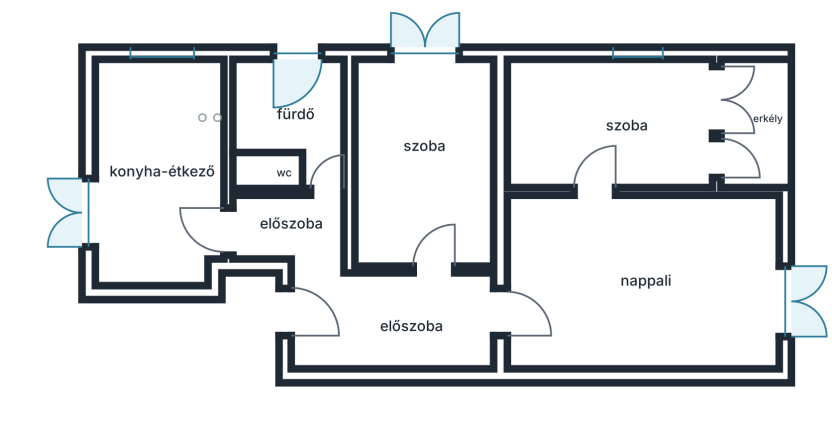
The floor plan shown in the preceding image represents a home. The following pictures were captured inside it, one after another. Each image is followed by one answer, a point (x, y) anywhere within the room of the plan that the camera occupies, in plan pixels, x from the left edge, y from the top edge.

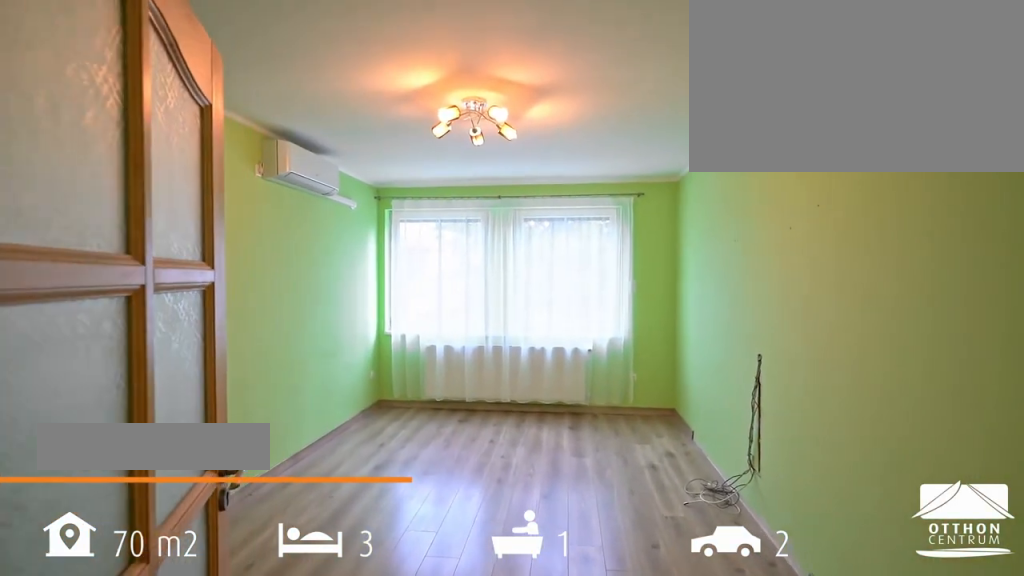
(643, 284)
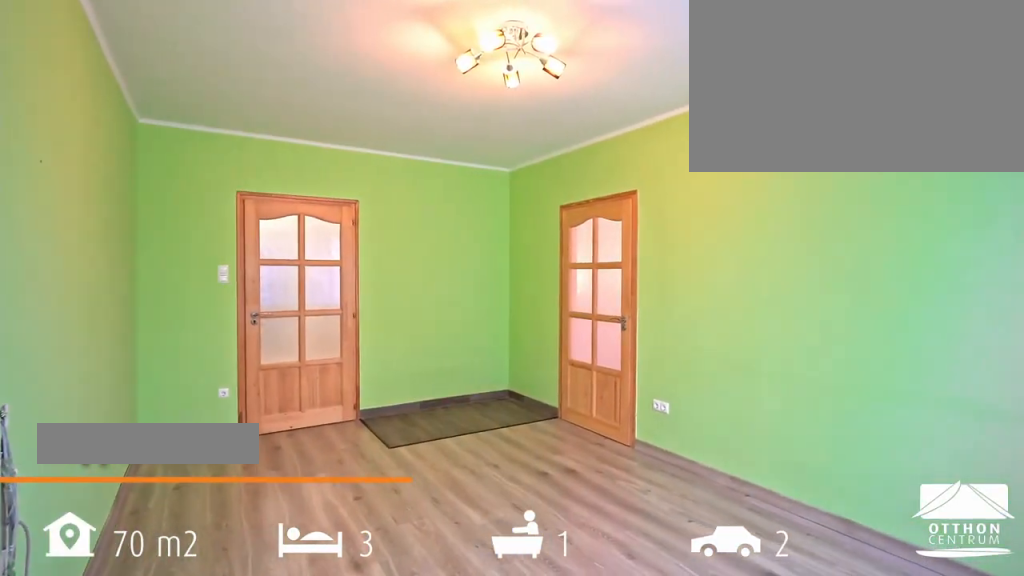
(643, 284)
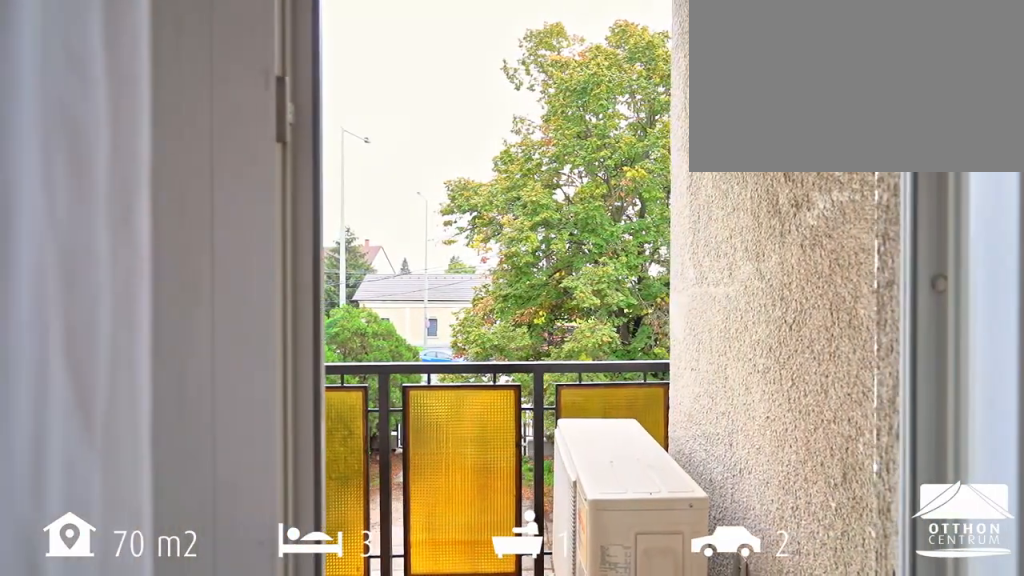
(749, 125)
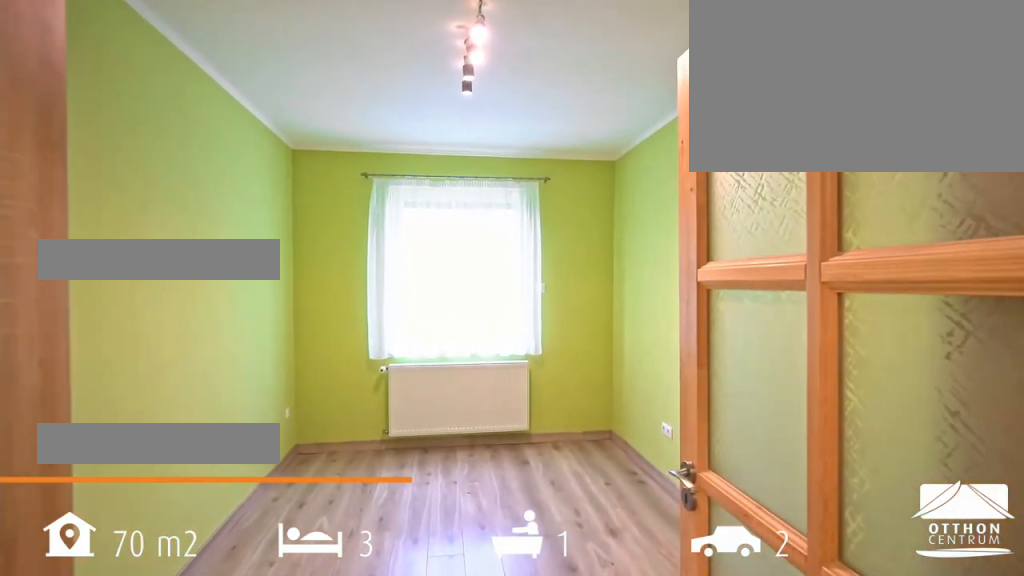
(423, 165)
